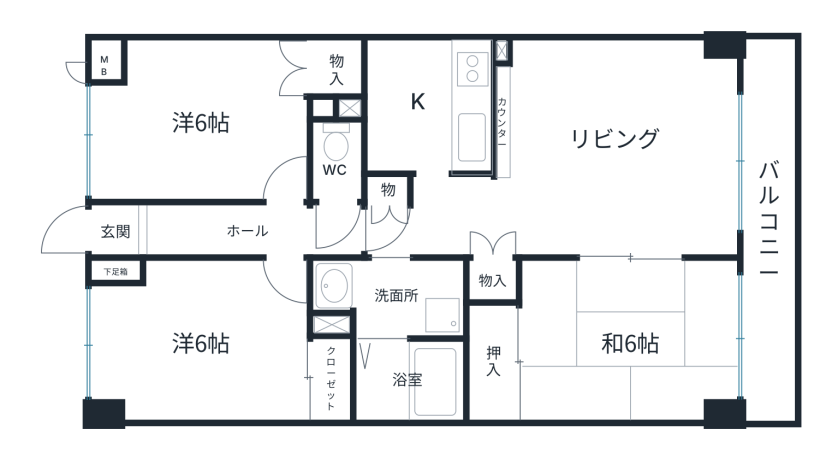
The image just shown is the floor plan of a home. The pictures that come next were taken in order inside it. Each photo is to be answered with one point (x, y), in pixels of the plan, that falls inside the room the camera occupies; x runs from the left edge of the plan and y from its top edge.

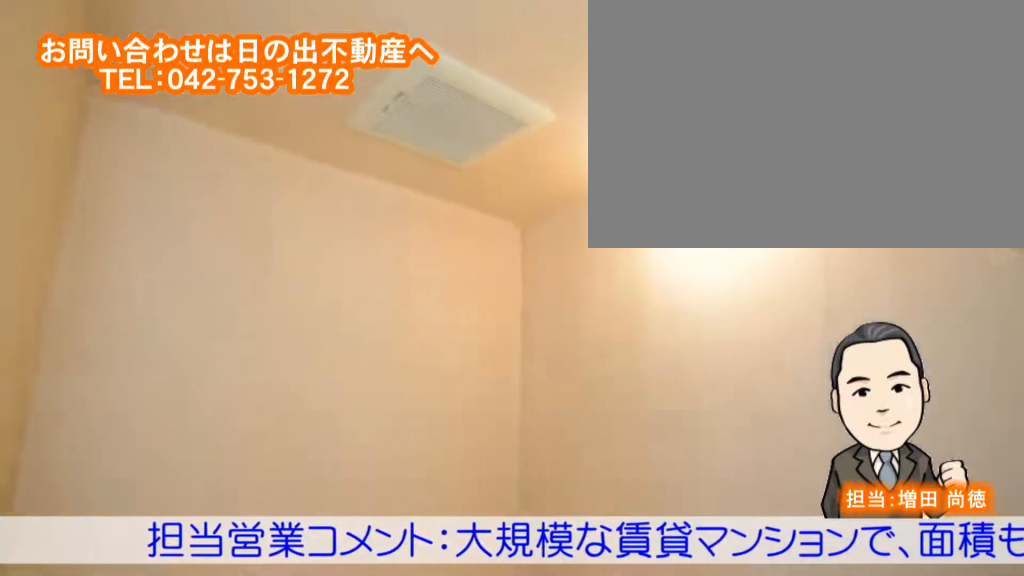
(409, 381)
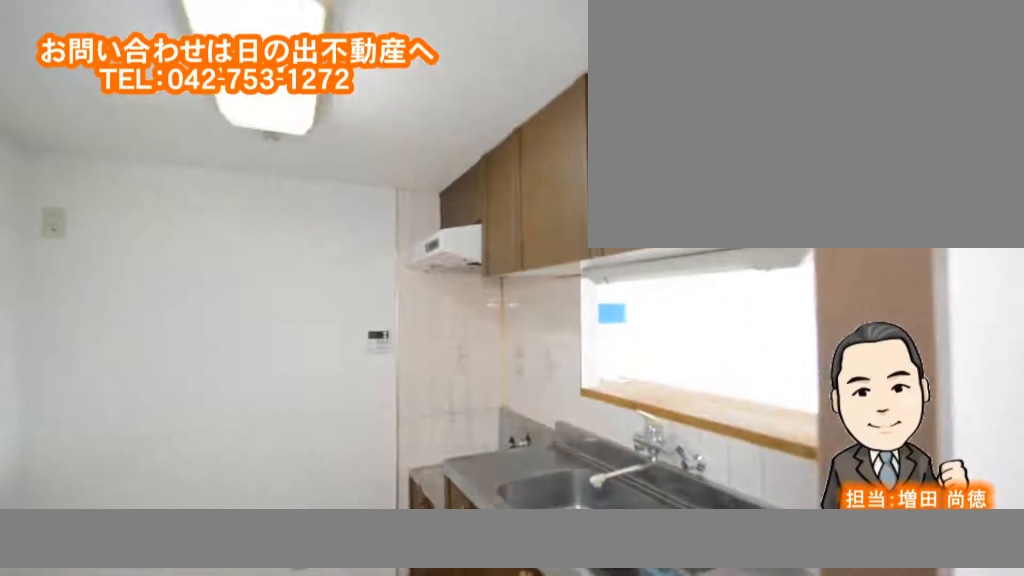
(413, 108)
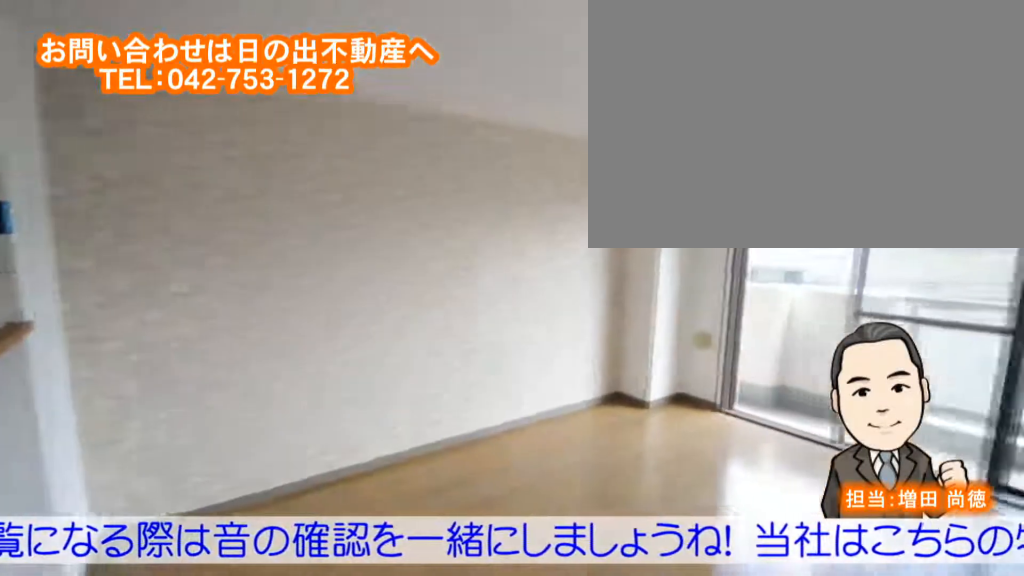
(608, 177)
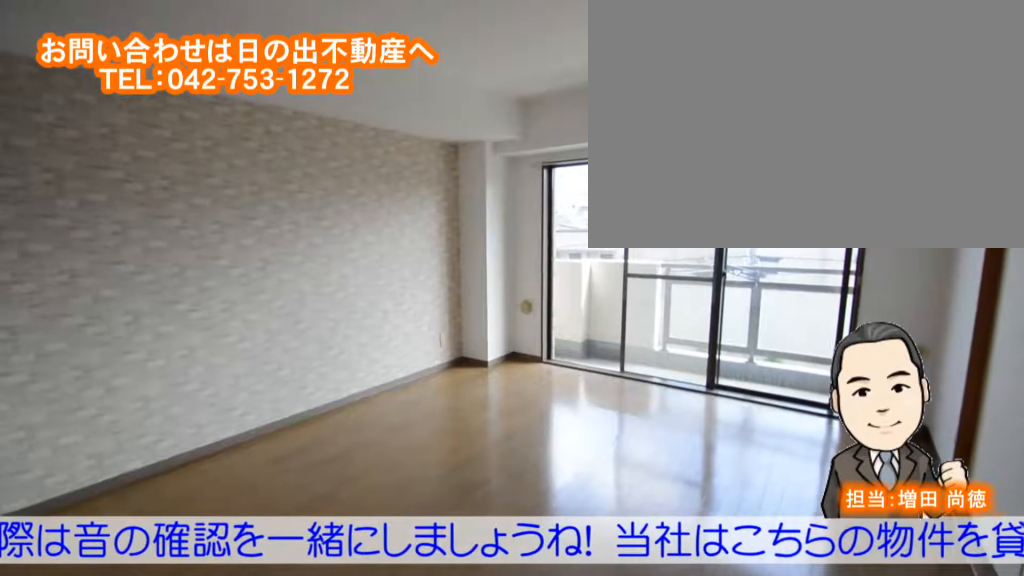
(608, 177)
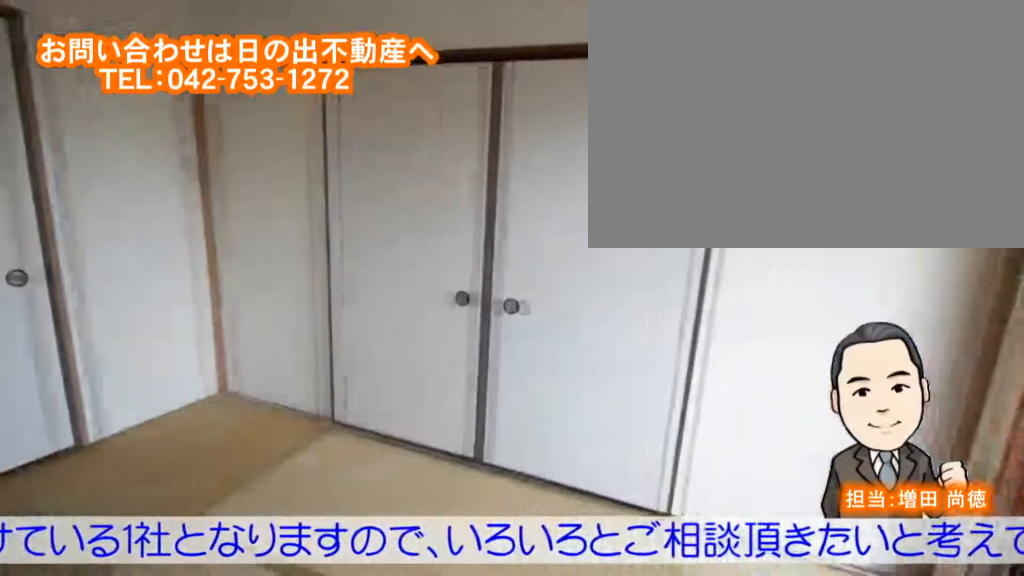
(576, 331)
